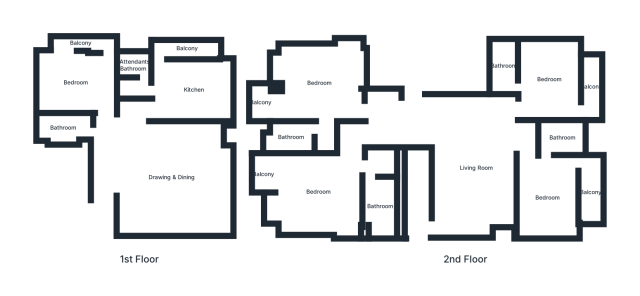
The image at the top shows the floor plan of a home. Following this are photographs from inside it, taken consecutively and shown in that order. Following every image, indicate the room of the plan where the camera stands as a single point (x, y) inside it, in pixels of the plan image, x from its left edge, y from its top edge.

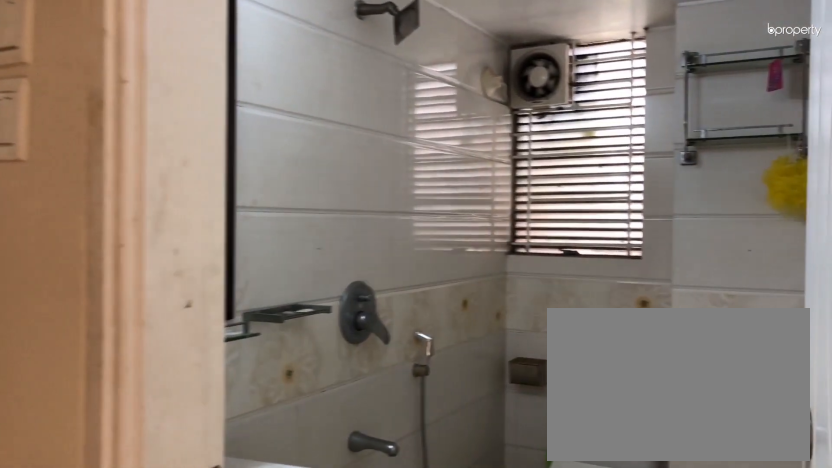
(317, 129)
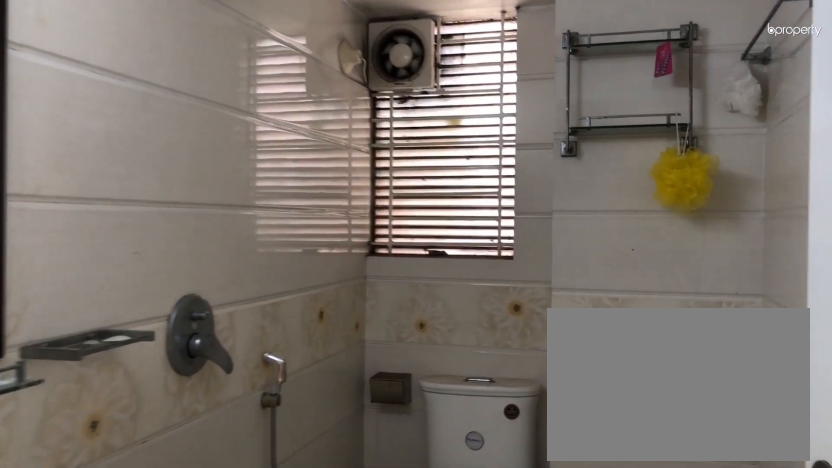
(317, 129)
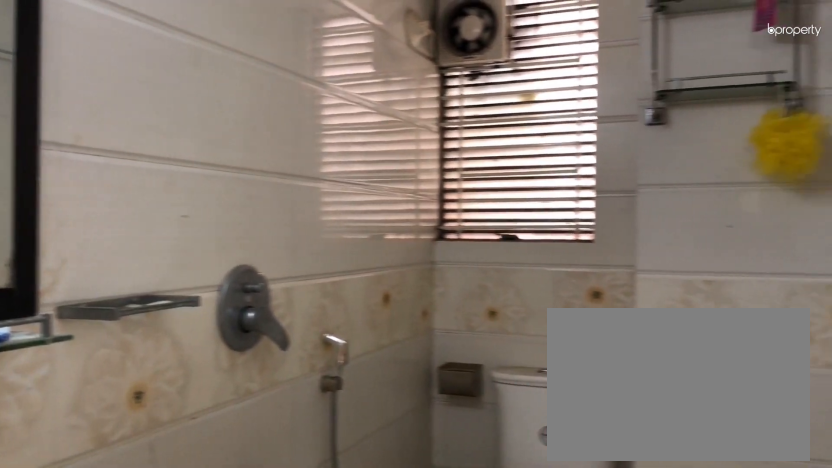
(290, 137)
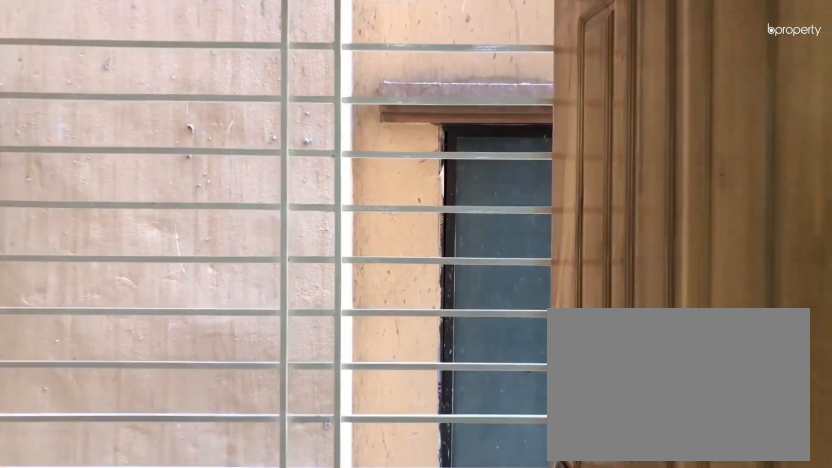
(591, 86)
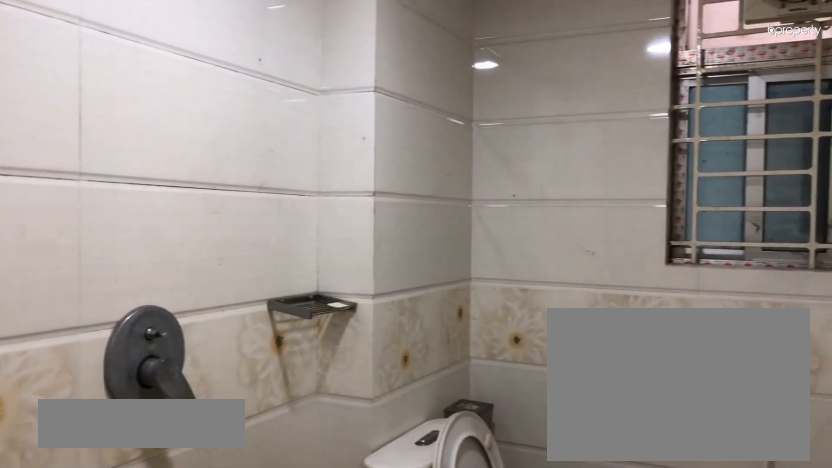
(503, 66)
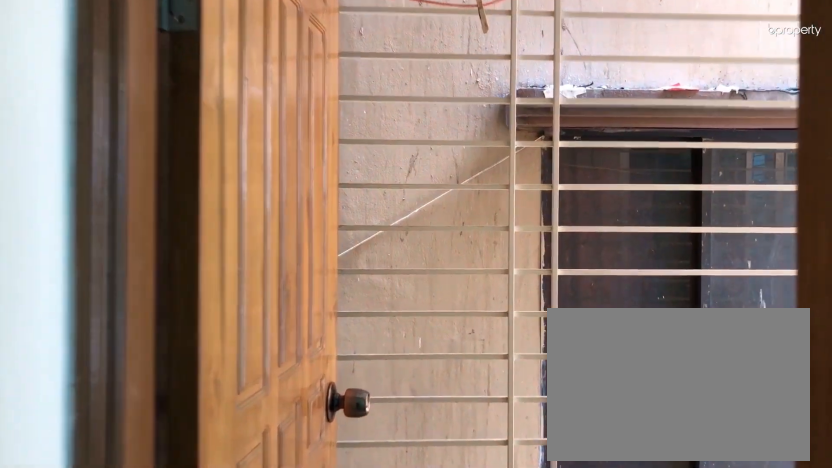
(591, 192)
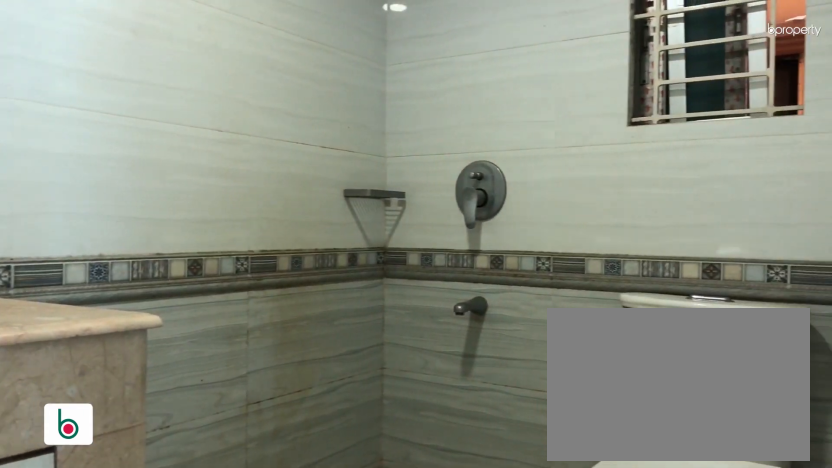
(562, 138)
